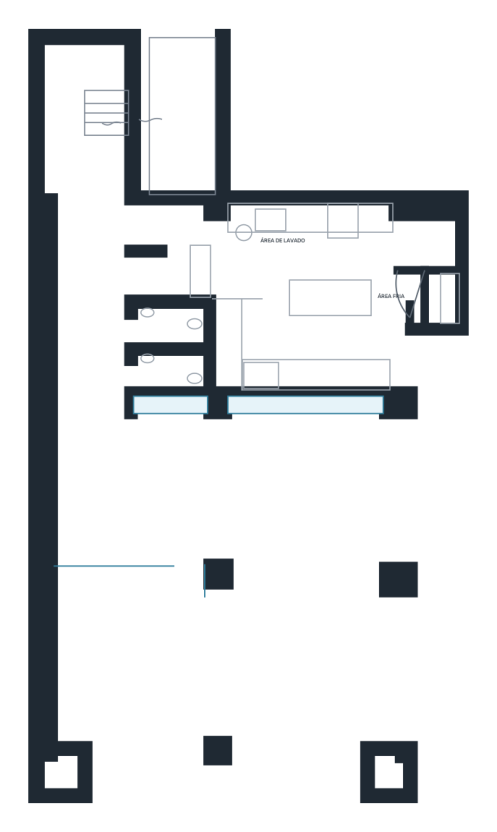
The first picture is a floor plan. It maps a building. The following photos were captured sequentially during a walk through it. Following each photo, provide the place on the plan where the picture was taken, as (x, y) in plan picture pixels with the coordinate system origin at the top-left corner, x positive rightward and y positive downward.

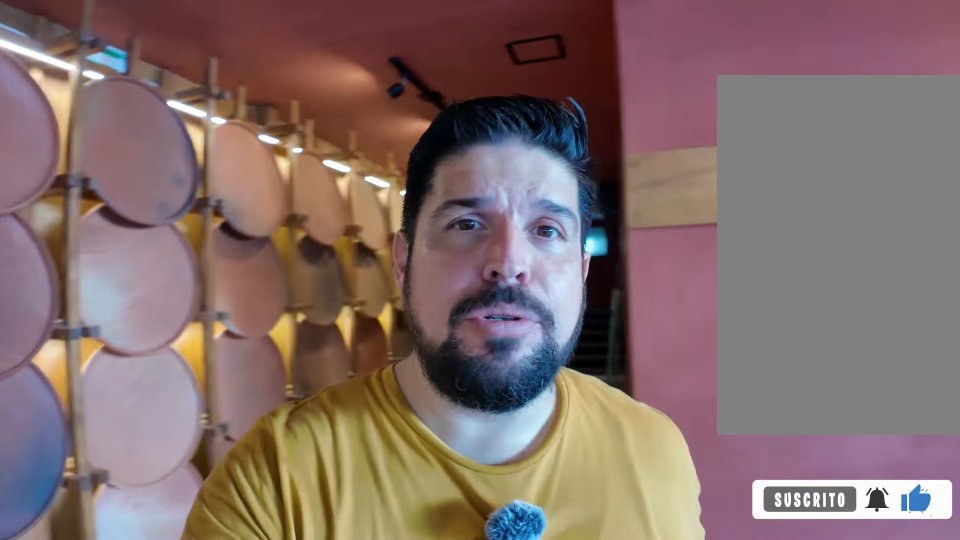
(78, 361)
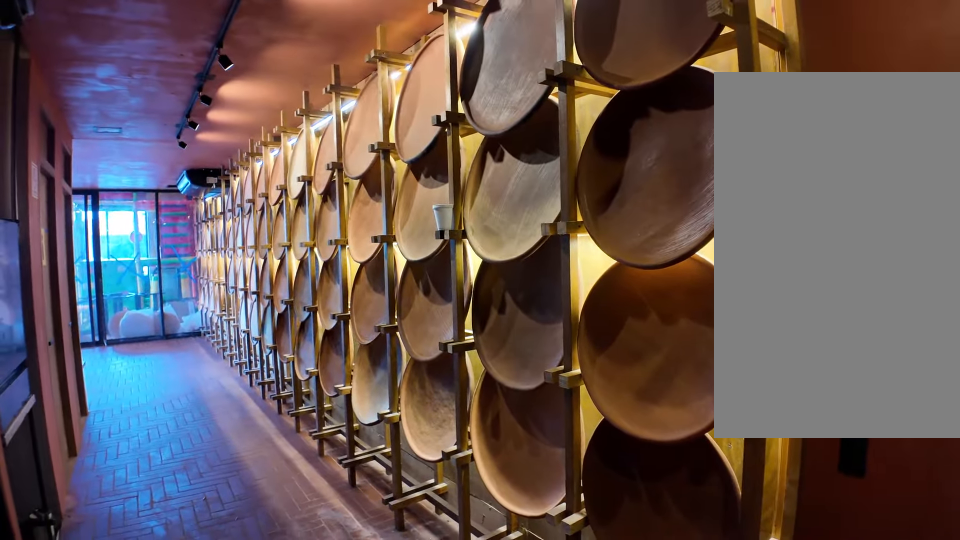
(100, 221)
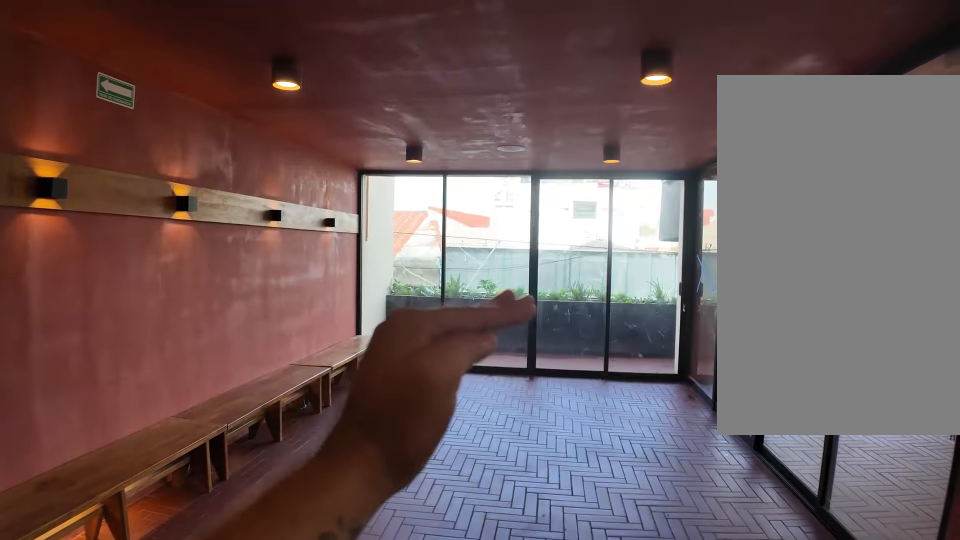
(98, 475)
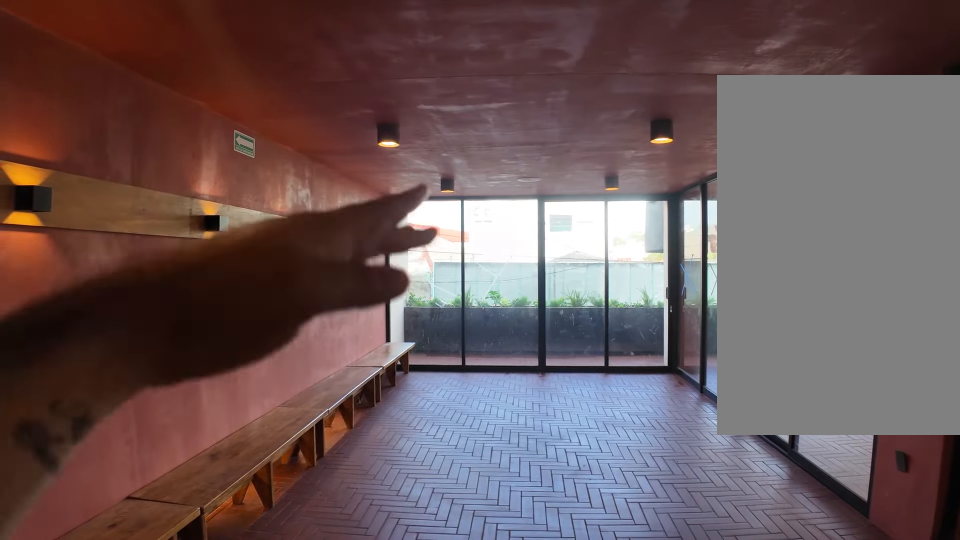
(98, 475)
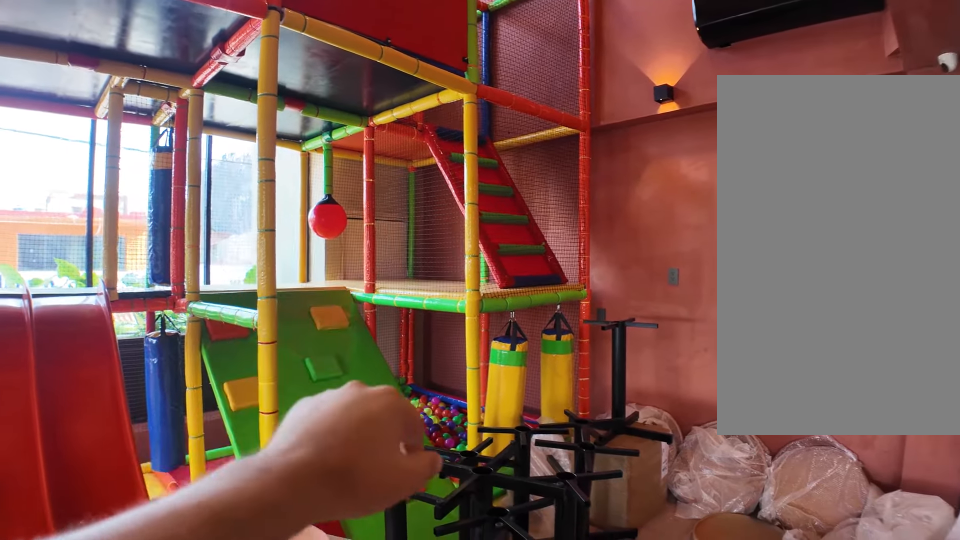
(183, 622)
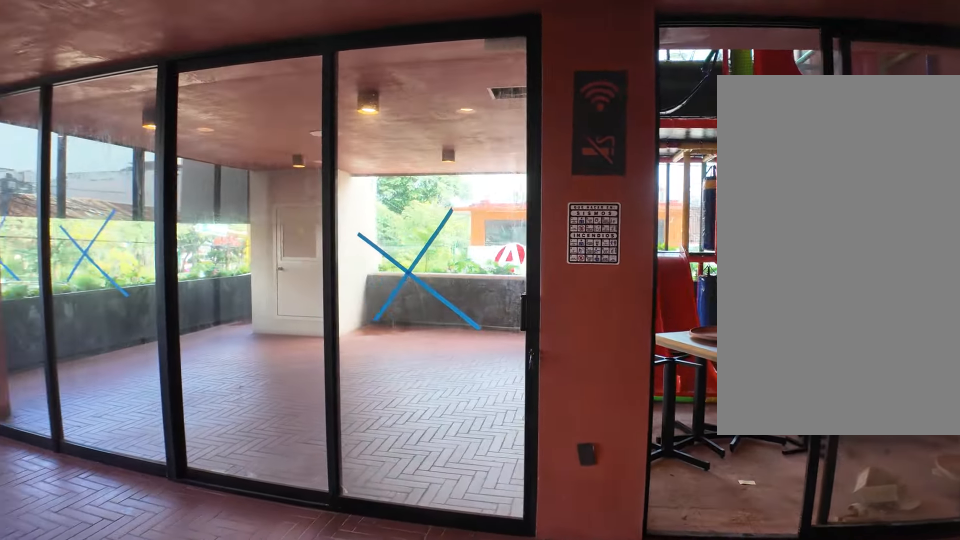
(178, 625)
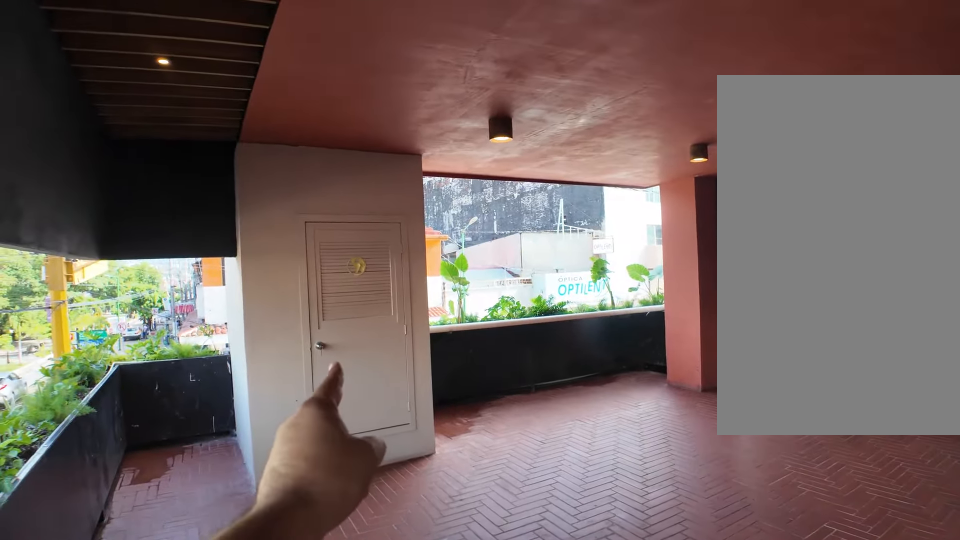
(337, 668)
